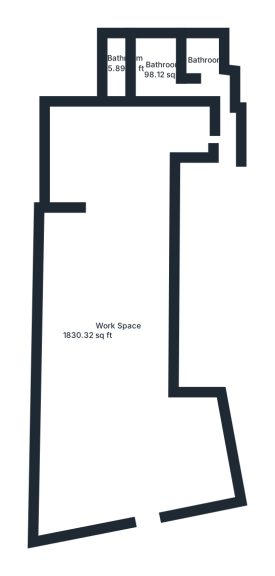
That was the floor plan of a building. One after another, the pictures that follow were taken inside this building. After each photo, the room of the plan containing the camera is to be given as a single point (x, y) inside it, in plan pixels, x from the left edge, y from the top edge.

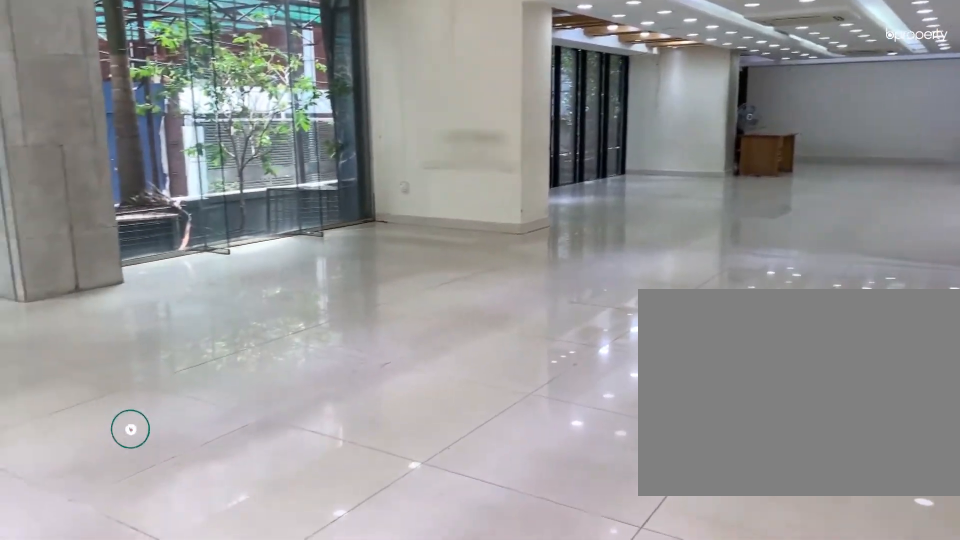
(110, 445)
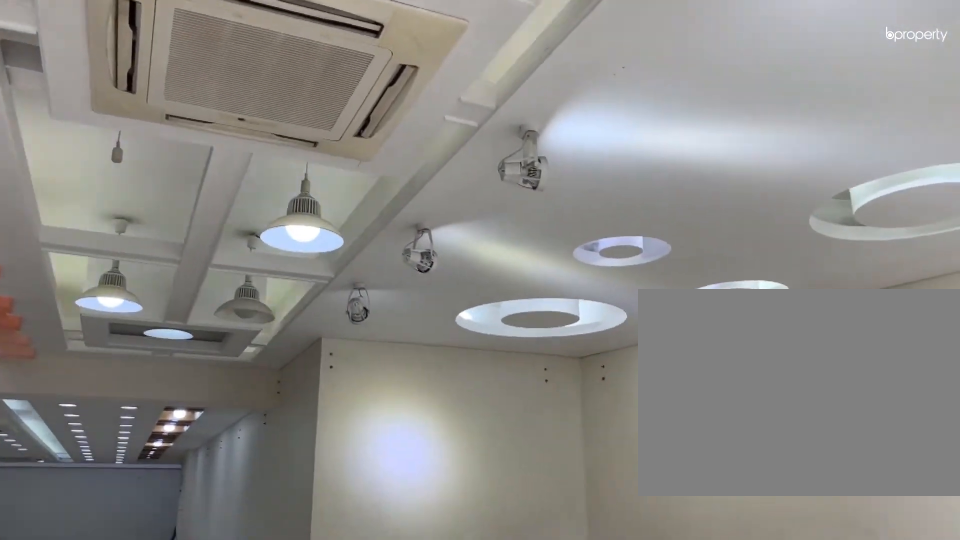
(112, 413)
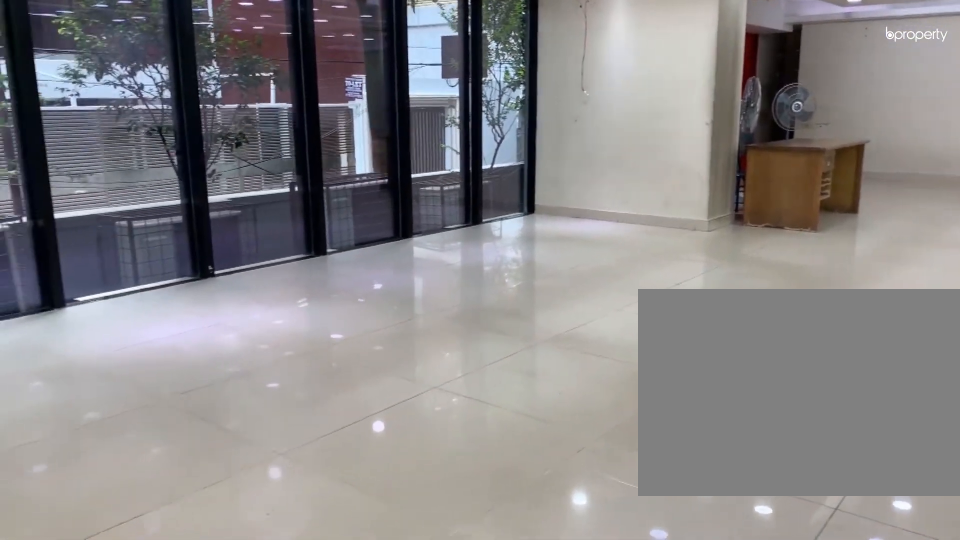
(106, 308)
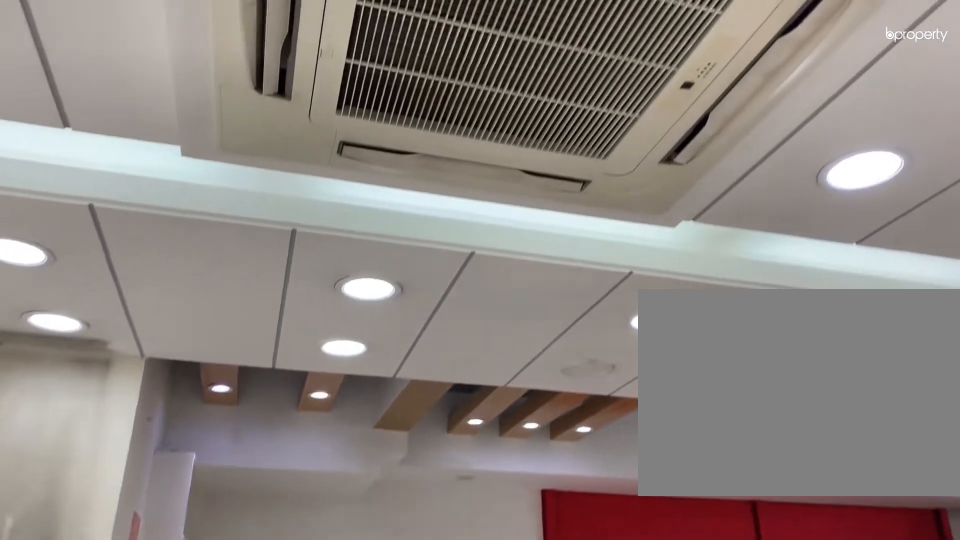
(133, 141)
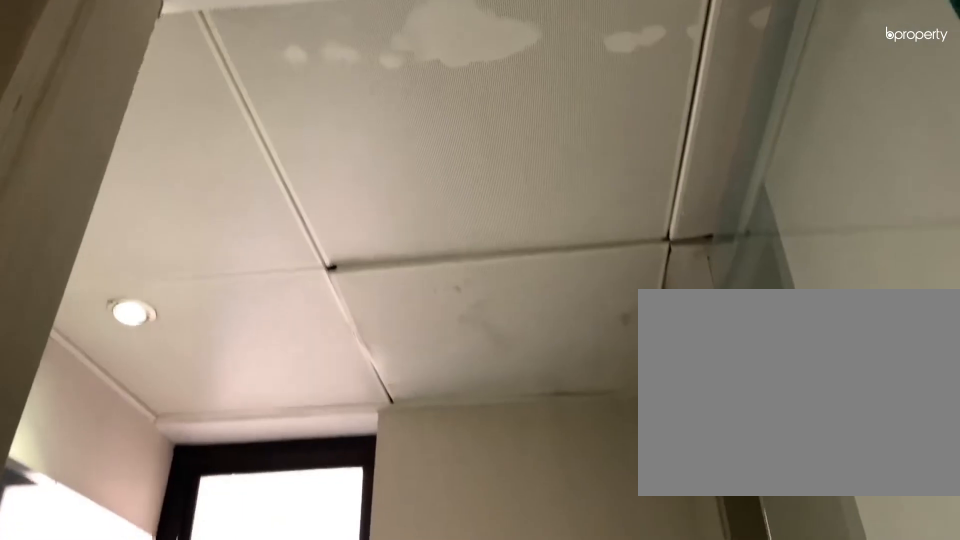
(153, 68)
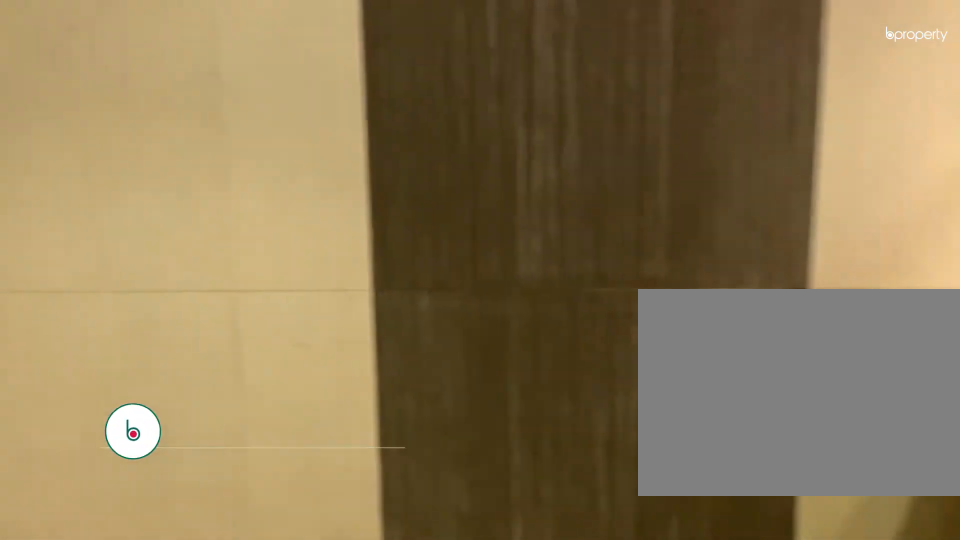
(153, 68)
